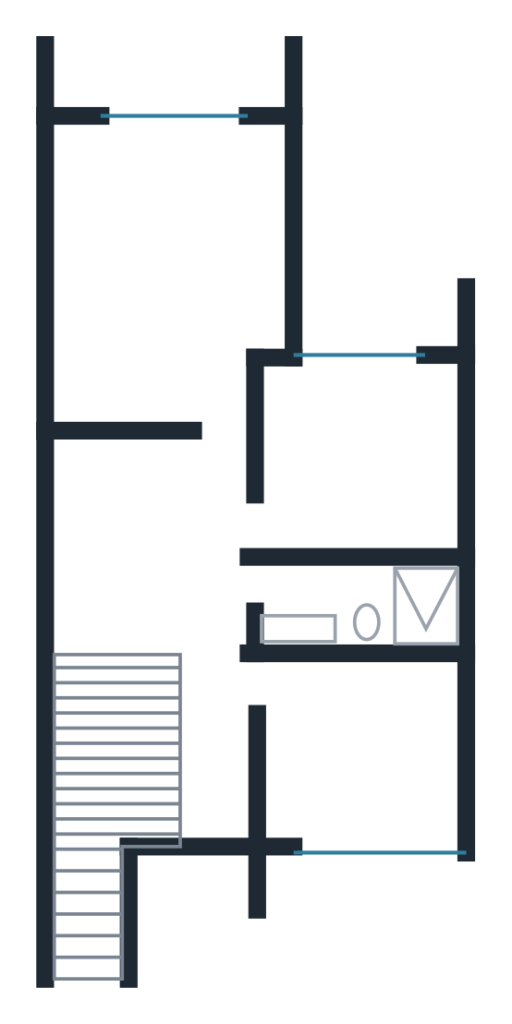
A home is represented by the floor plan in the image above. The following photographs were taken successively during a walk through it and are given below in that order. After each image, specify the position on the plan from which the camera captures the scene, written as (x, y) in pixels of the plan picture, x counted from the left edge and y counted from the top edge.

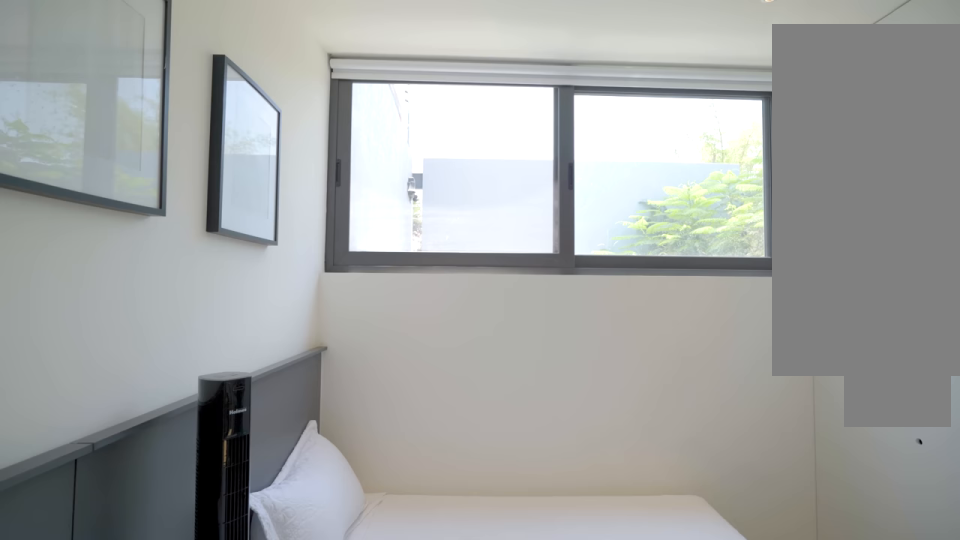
(307, 777)
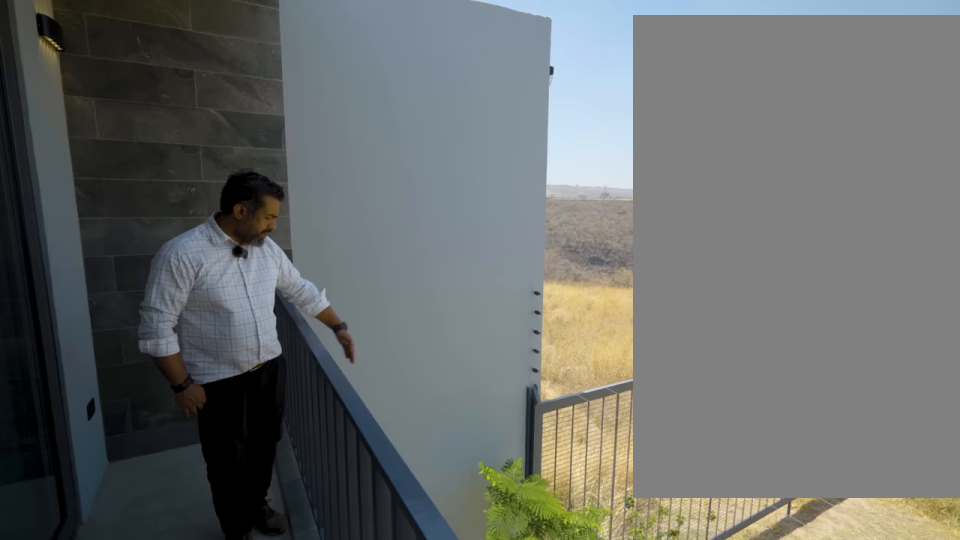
(165, 85)
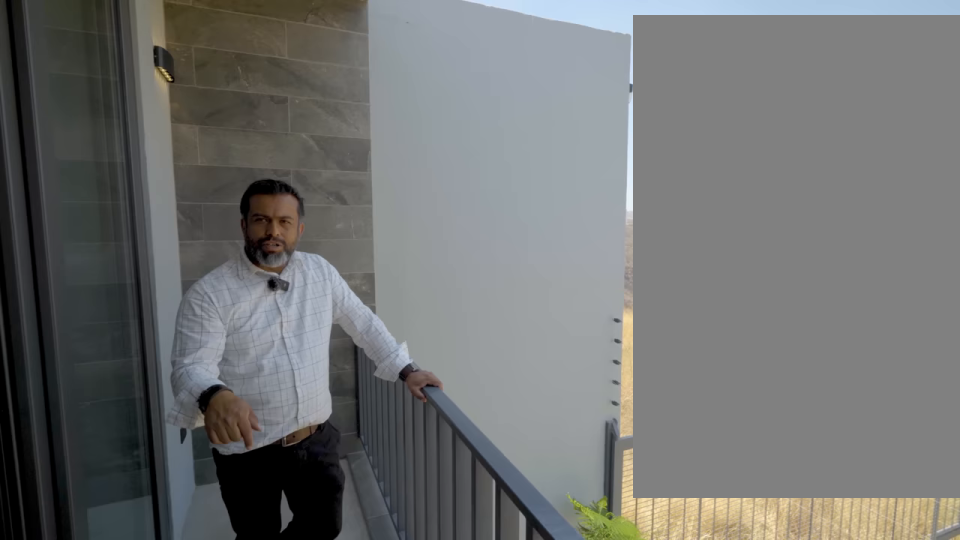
(193, 86)
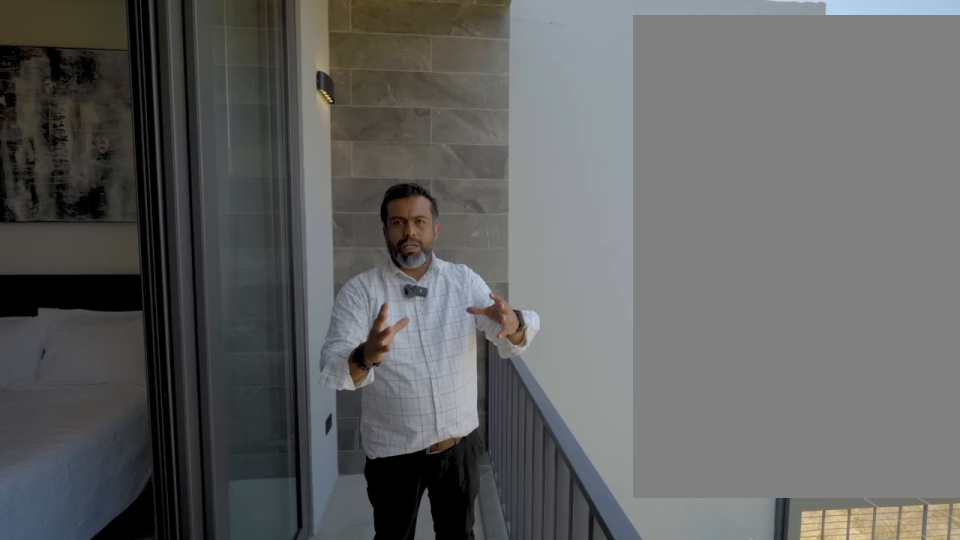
(192, 87)
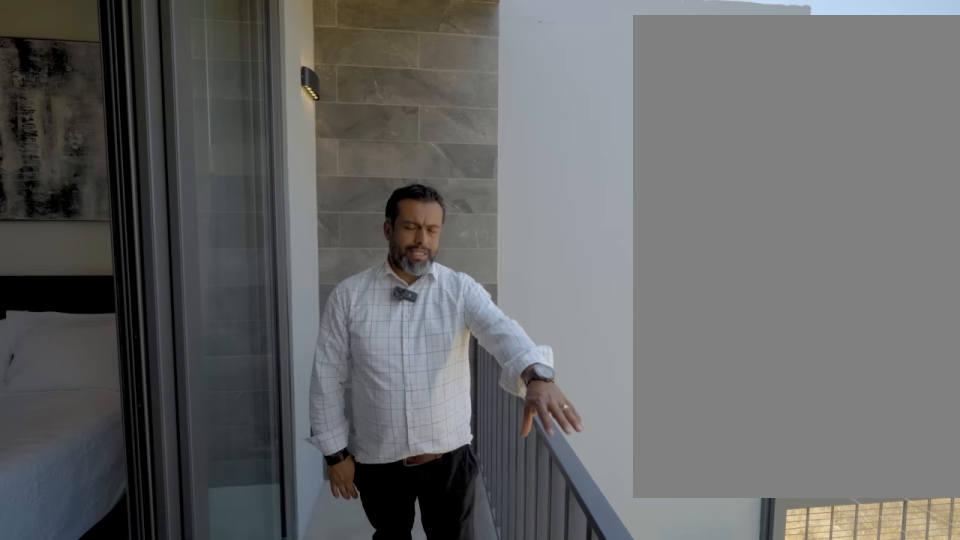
(193, 86)
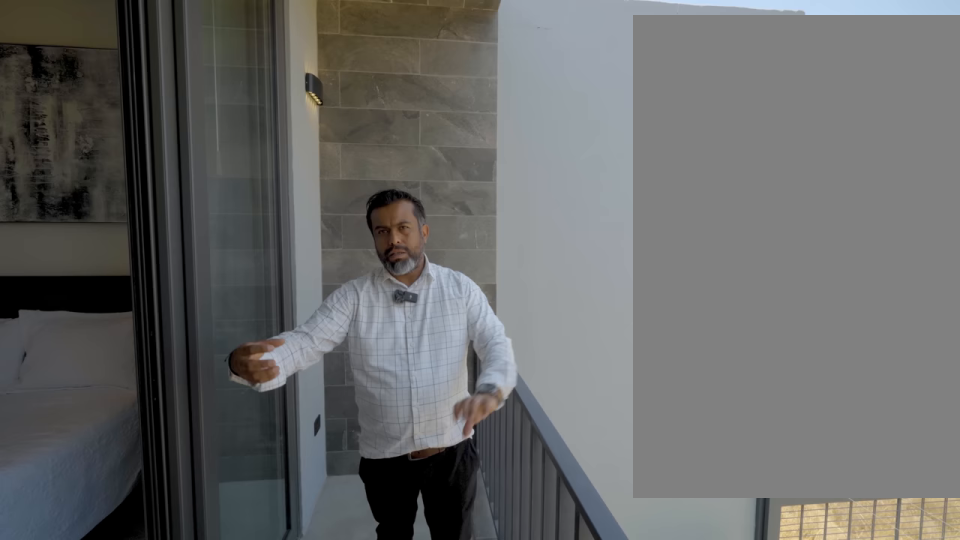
(192, 87)
